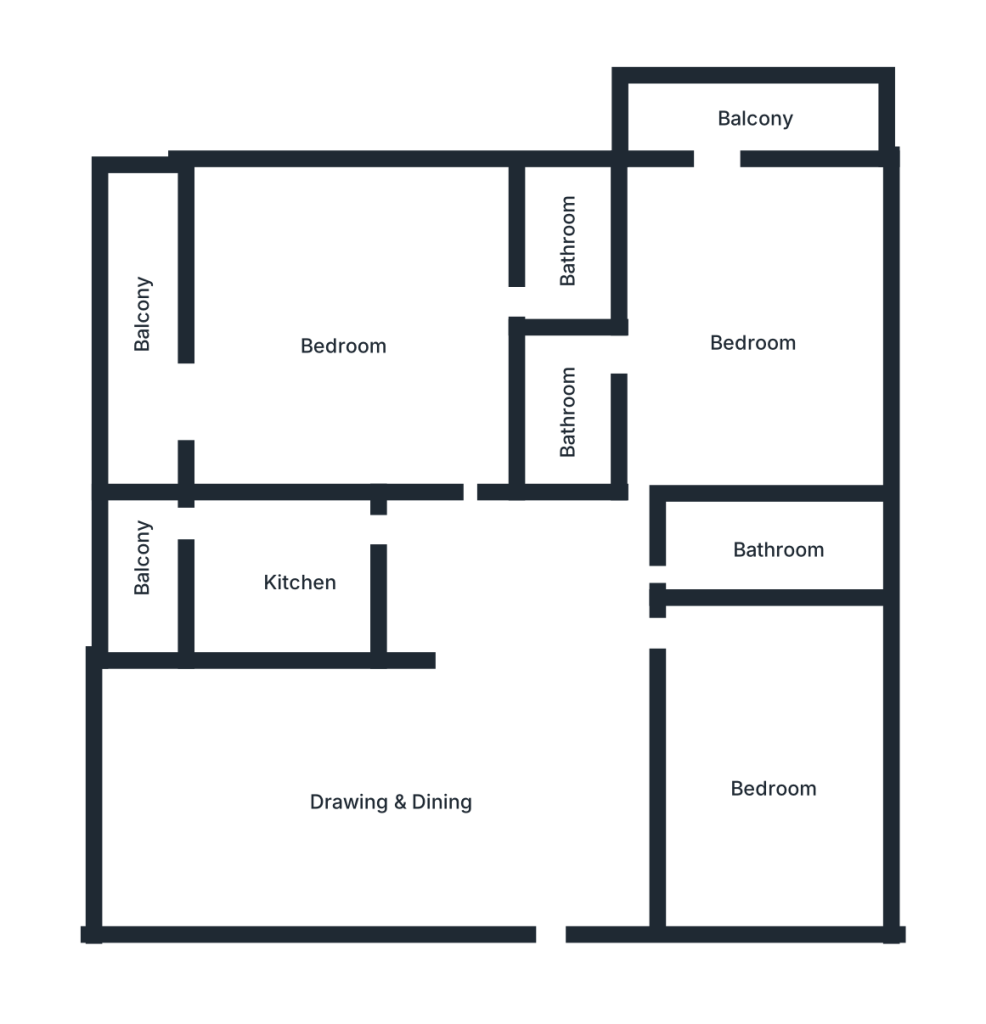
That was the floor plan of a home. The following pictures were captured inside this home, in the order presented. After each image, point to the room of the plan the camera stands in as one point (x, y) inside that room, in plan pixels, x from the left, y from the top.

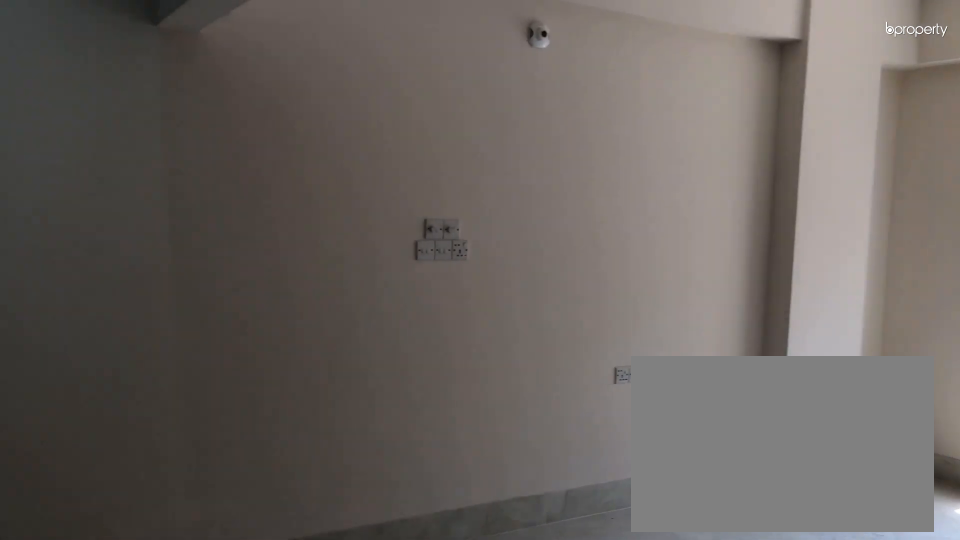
(396, 808)
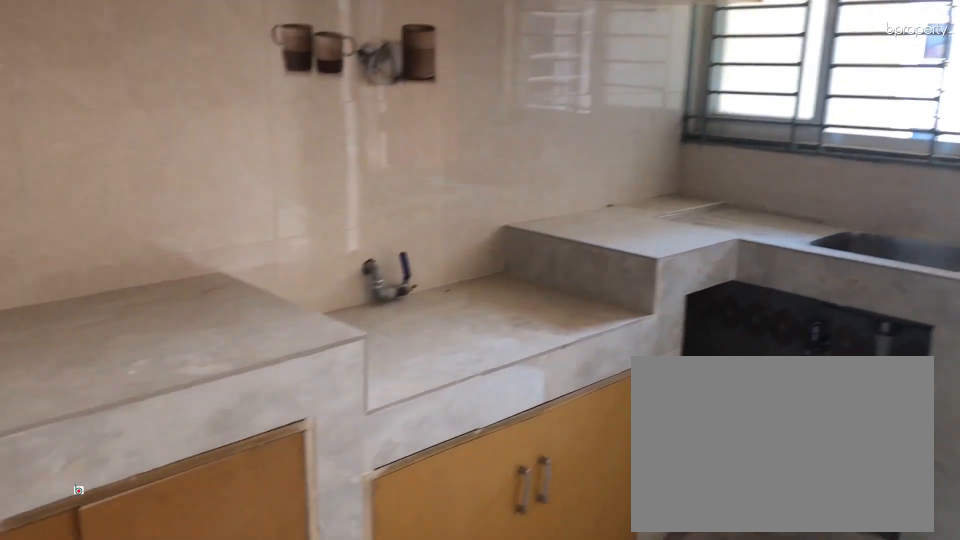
(294, 572)
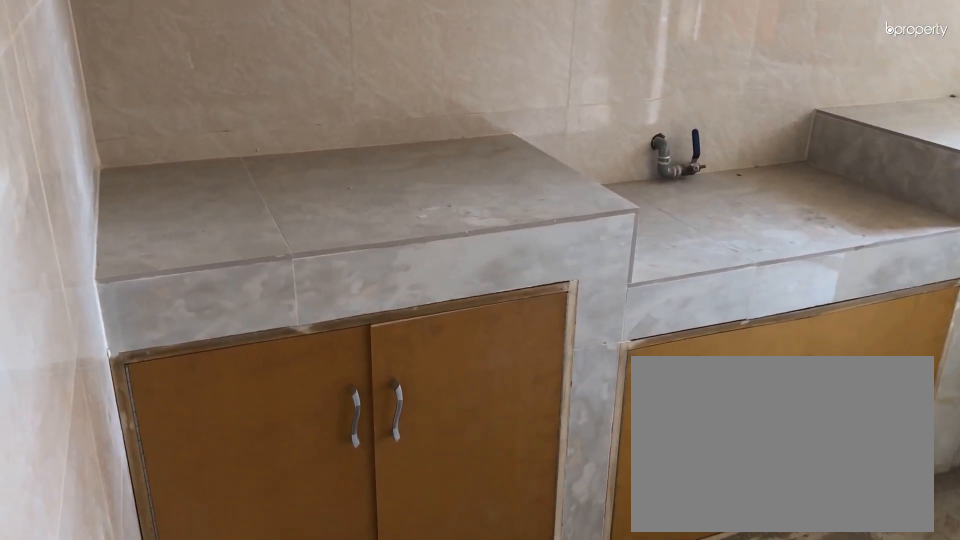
(294, 572)
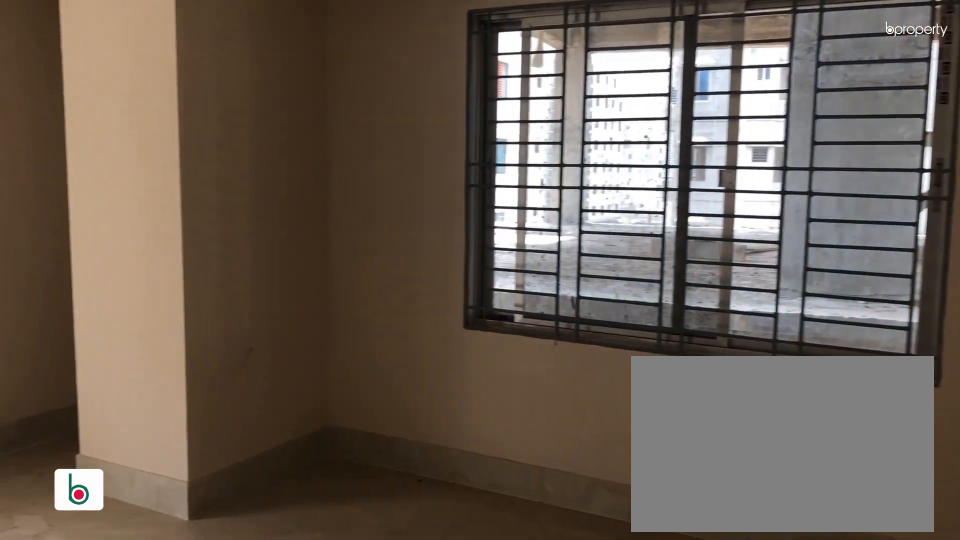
(343, 346)
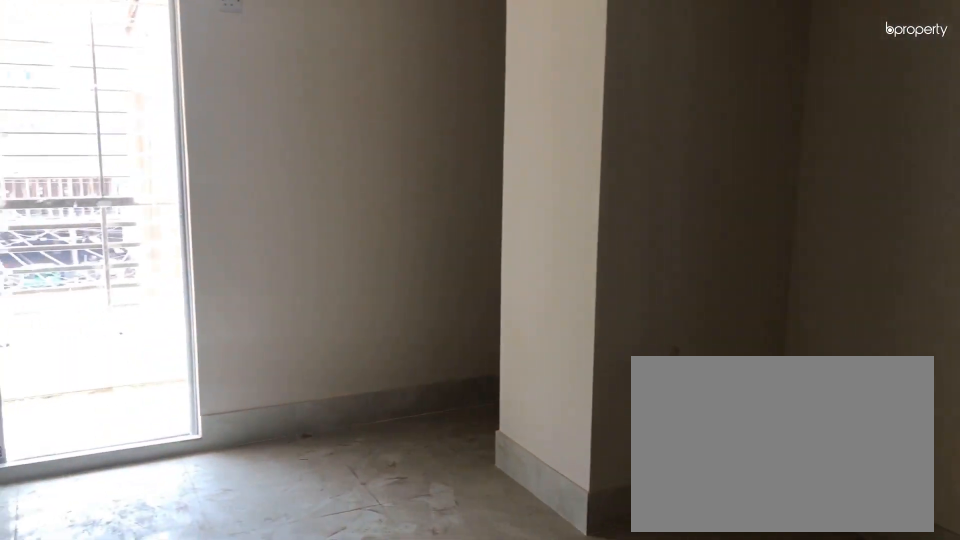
(343, 346)
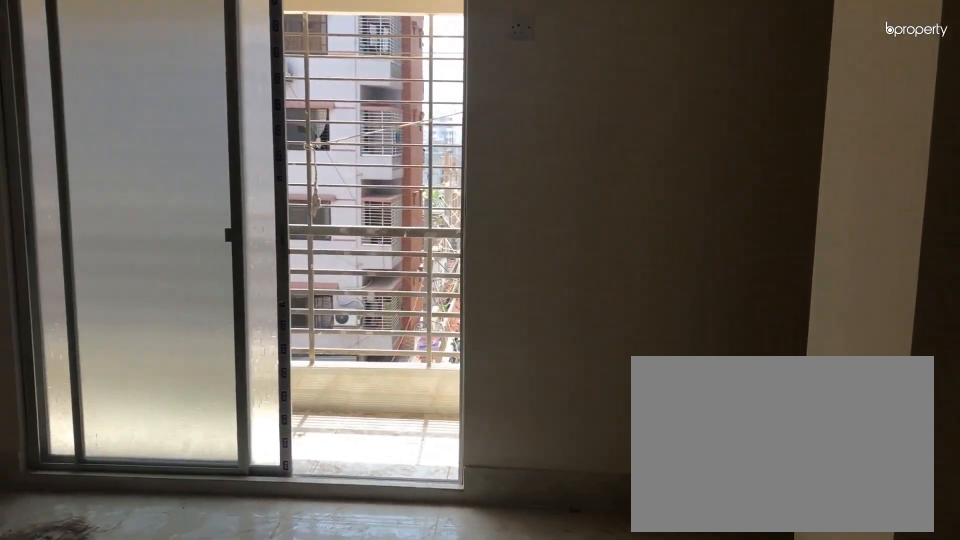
(343, 346)
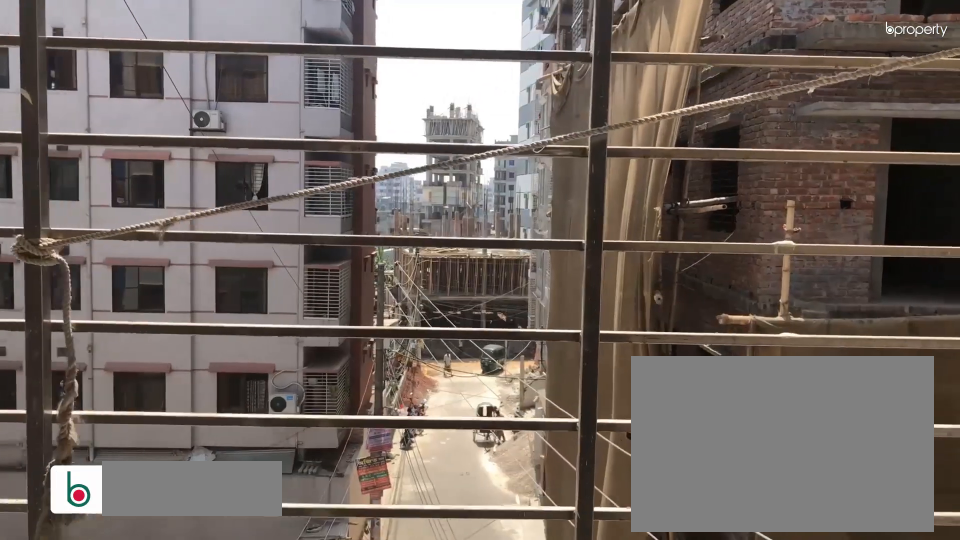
(147, 396)
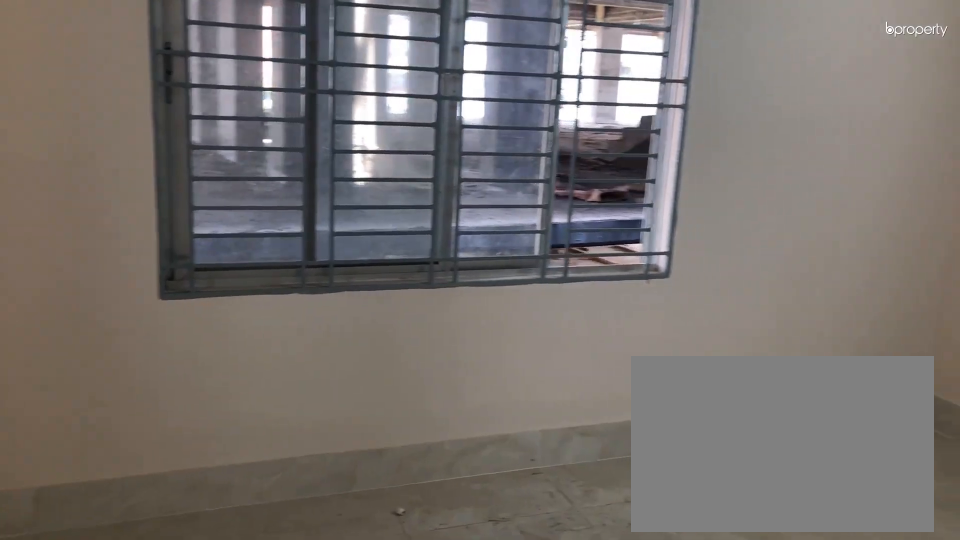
(752, 336)
